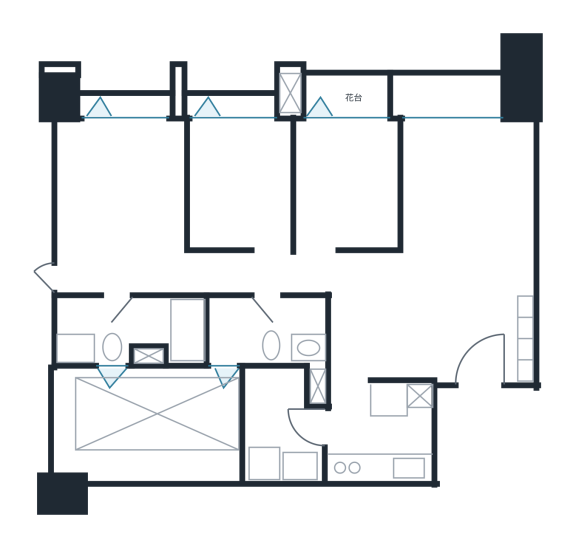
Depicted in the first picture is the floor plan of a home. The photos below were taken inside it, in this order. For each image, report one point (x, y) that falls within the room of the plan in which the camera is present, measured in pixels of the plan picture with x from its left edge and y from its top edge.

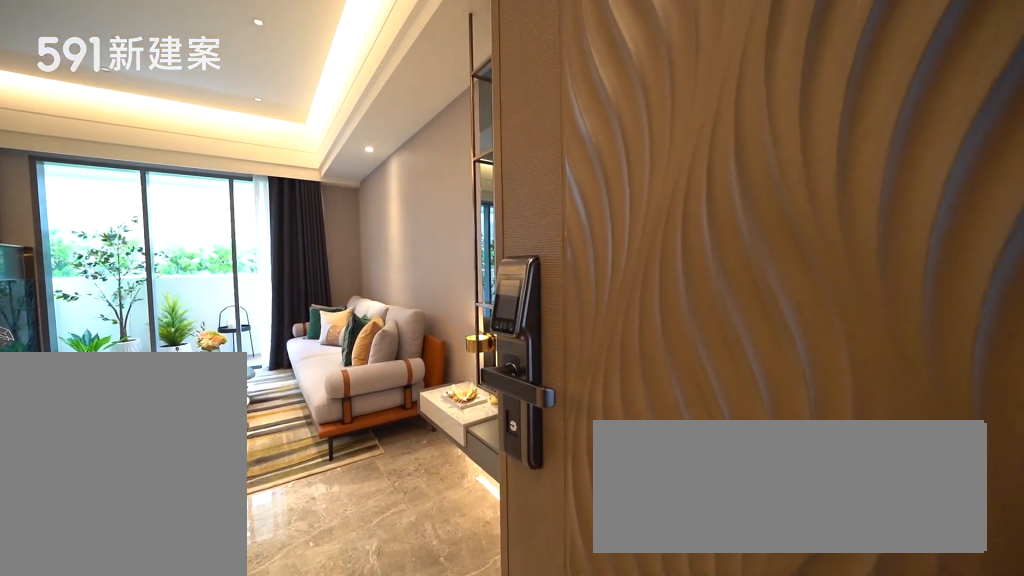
(485, 352)
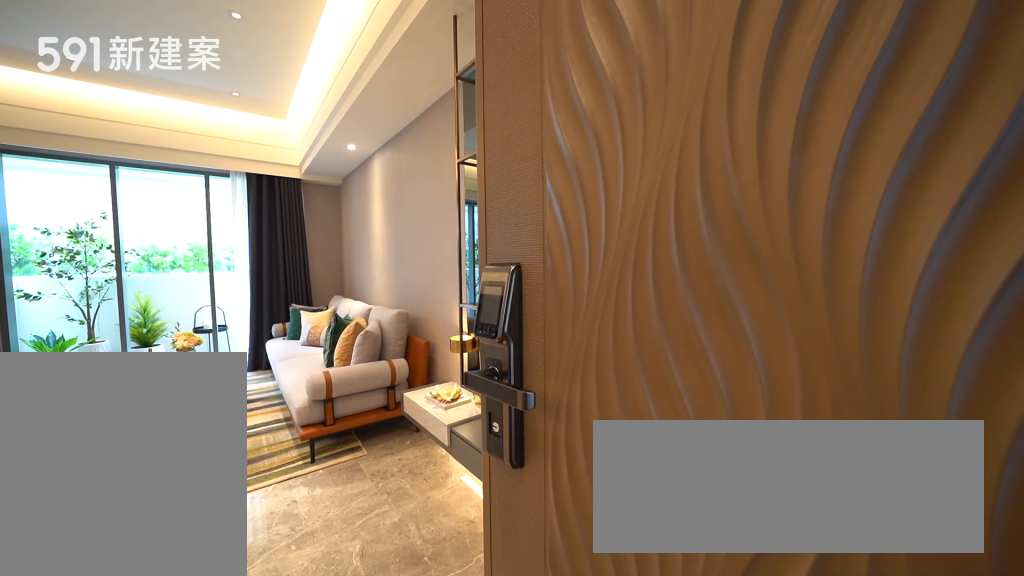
(485, 352)
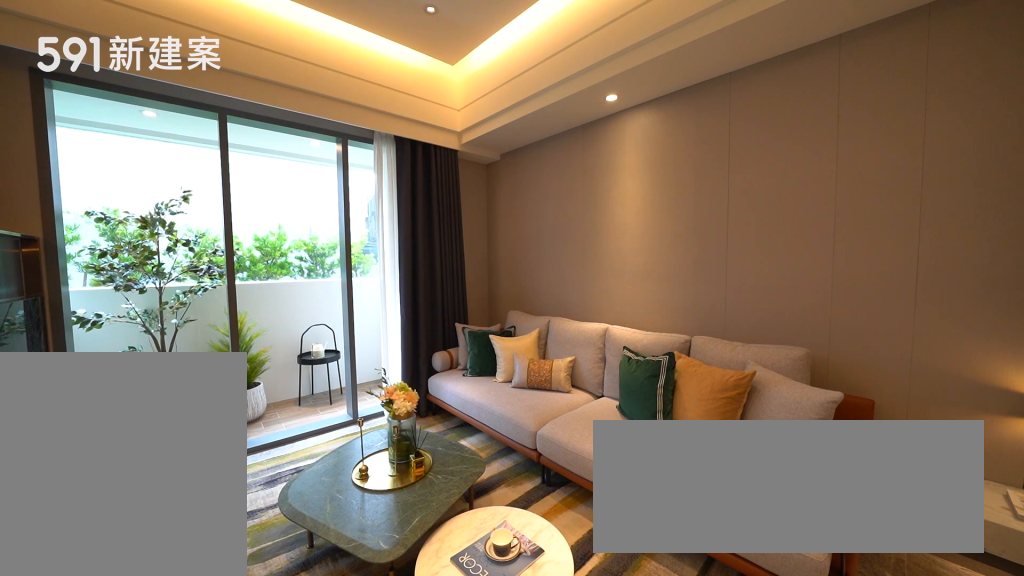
(467, 183)
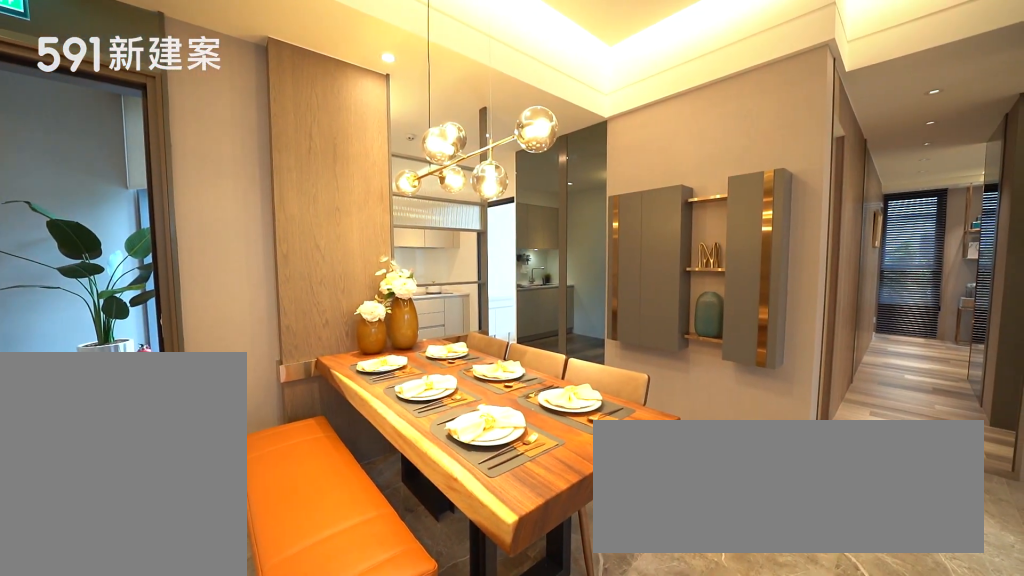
(409, 321)
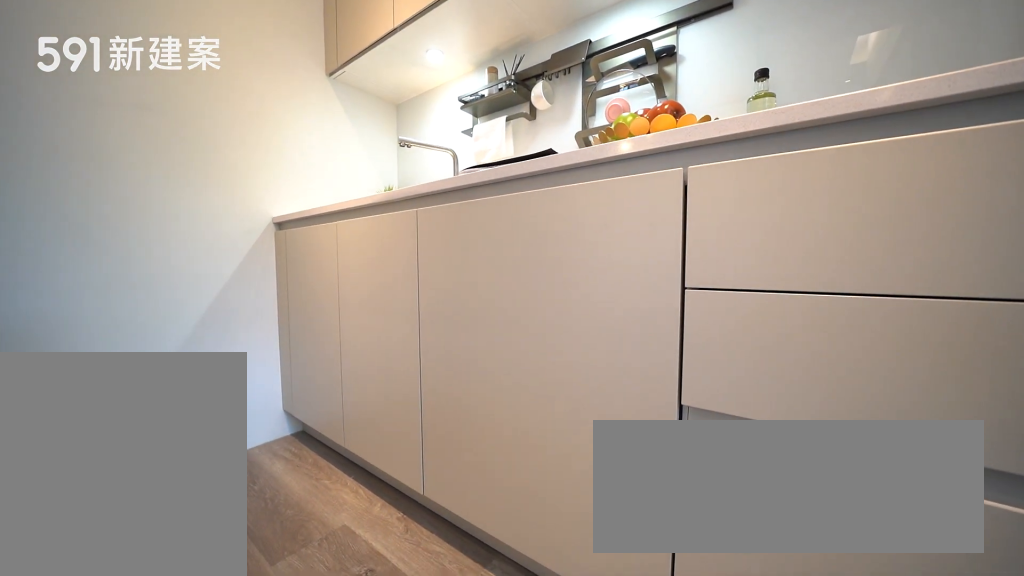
(384, 432)
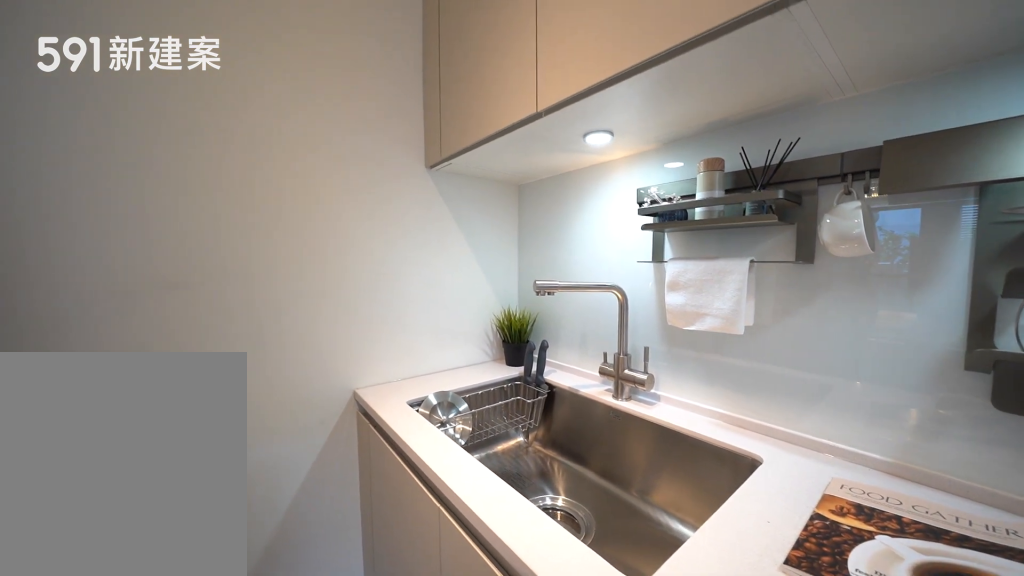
(384, 432)
